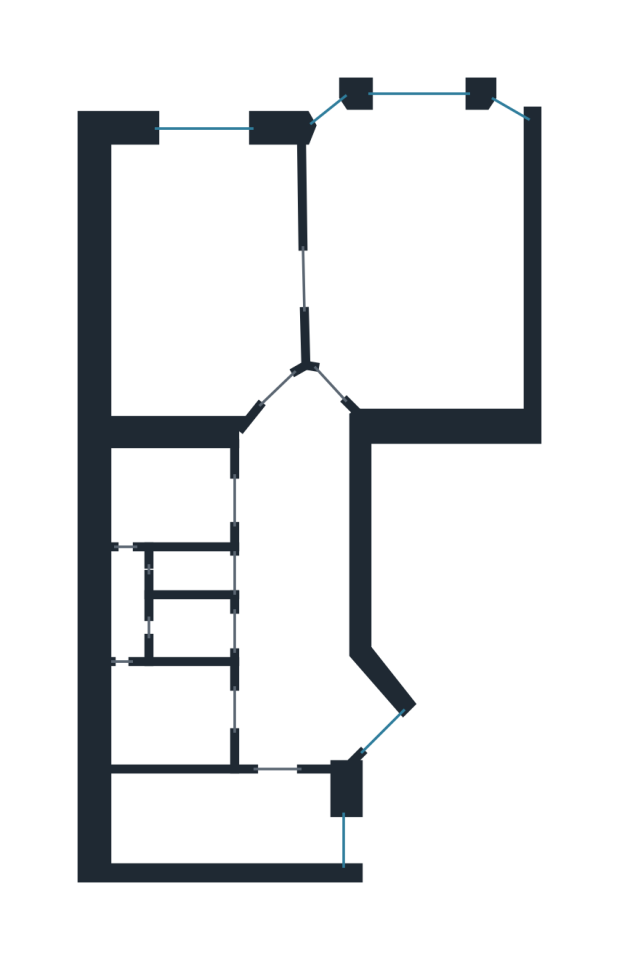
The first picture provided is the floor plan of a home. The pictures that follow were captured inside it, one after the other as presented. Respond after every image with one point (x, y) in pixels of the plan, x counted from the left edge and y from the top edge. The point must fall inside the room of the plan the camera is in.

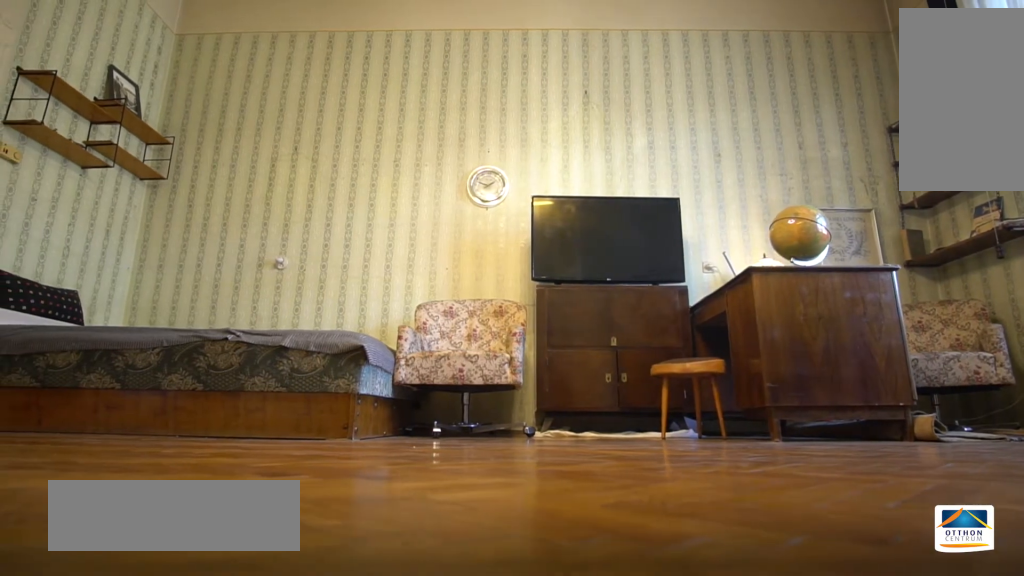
(221, 274)
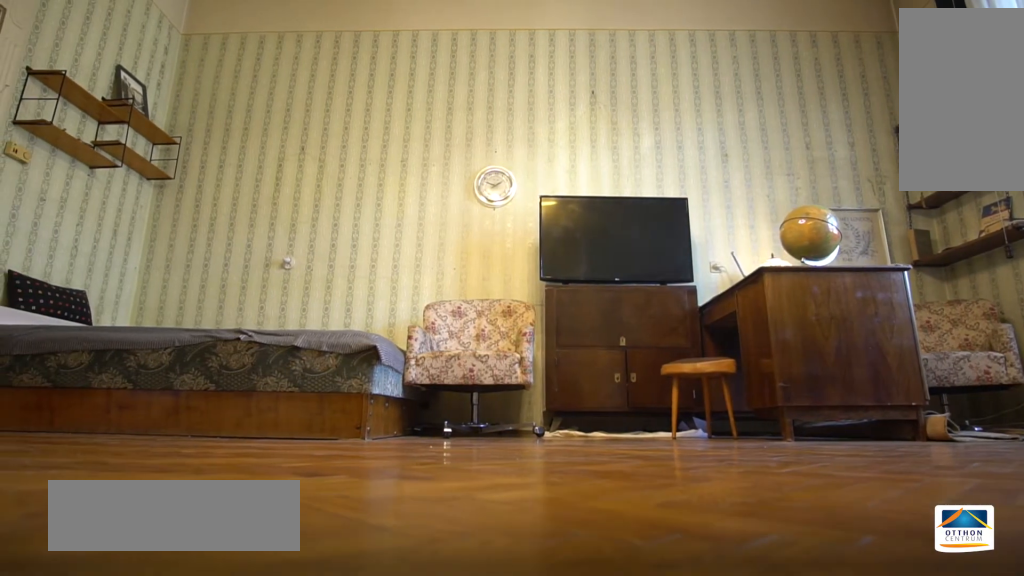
(219, 276)
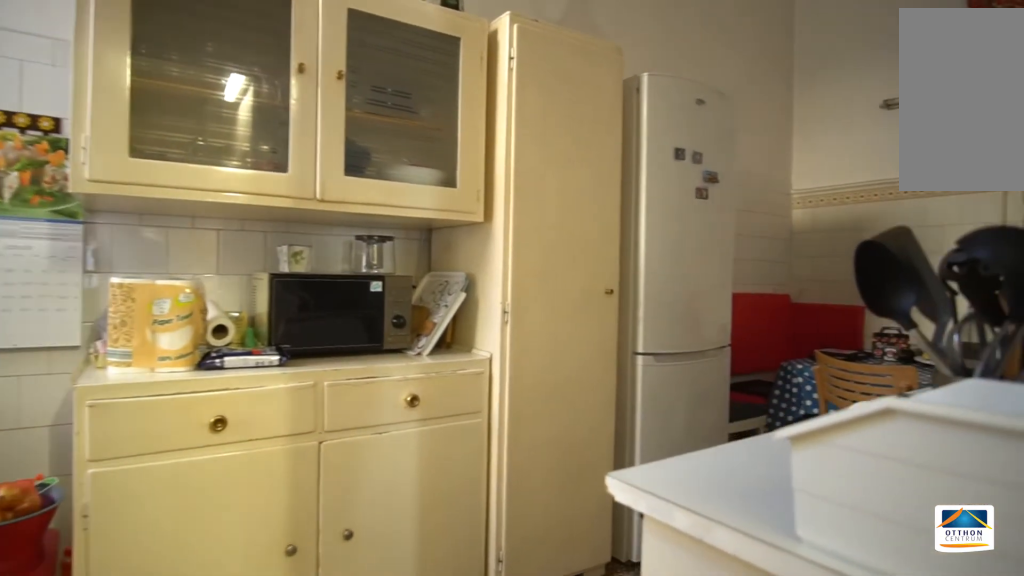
(225, 821)
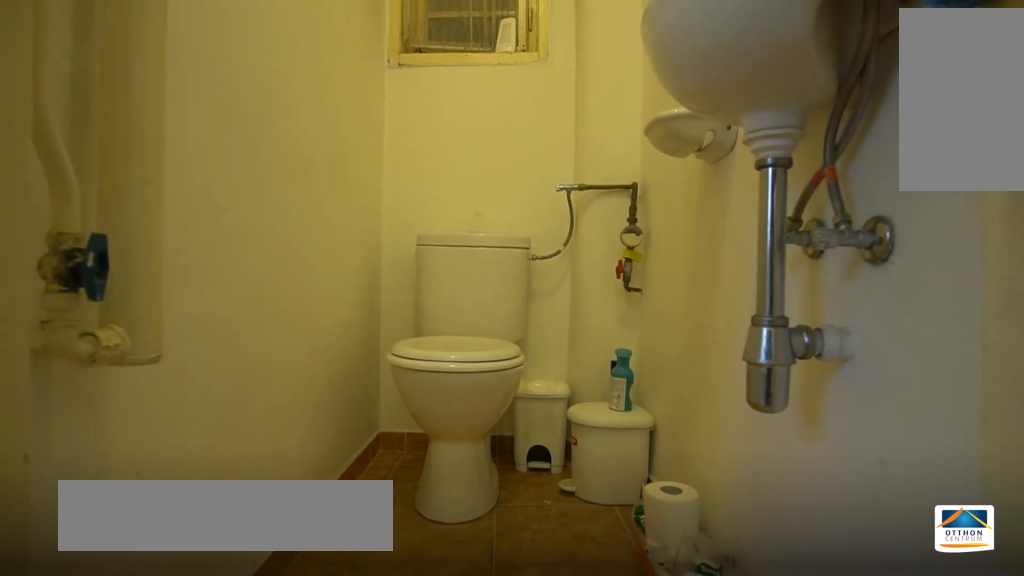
(174, 568)
